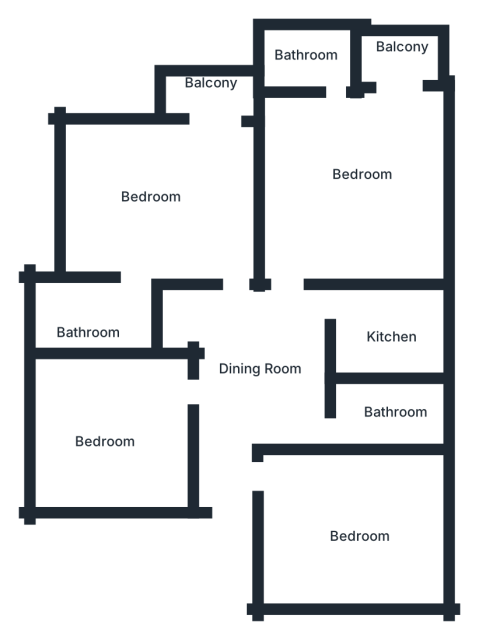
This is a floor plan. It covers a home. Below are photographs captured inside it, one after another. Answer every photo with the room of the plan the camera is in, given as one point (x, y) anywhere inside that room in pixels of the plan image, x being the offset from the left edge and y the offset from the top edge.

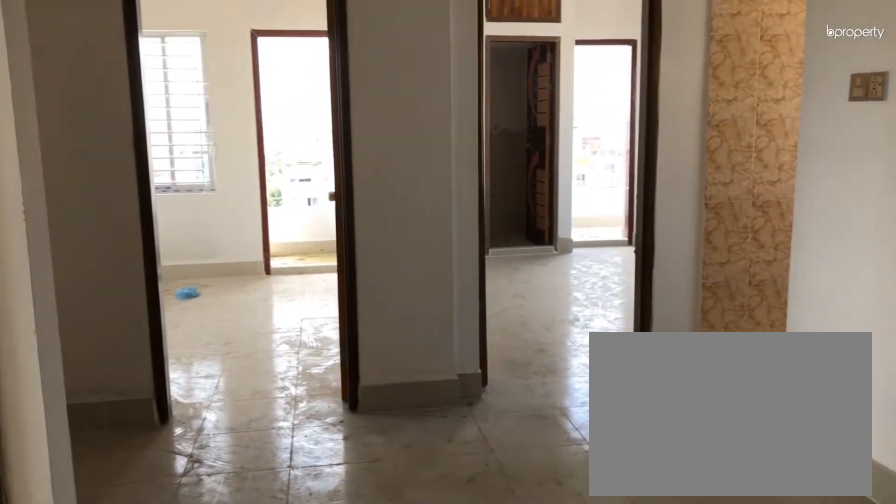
(258, 365)
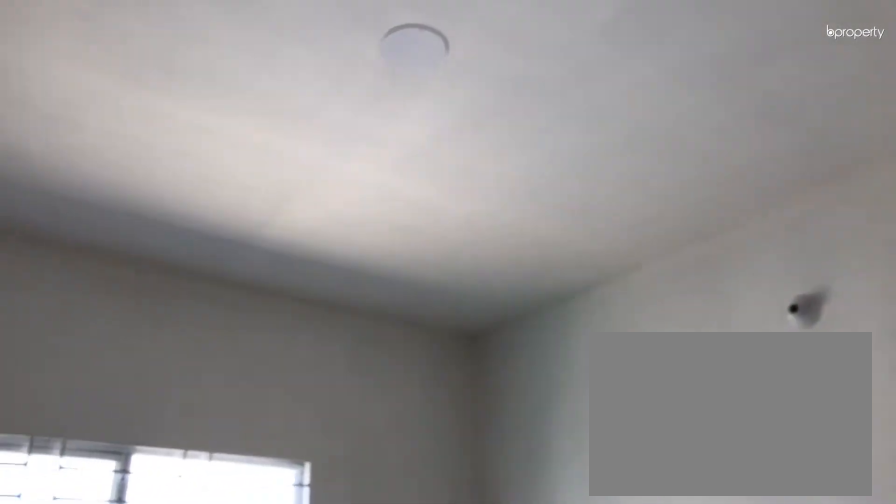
(346, 535)
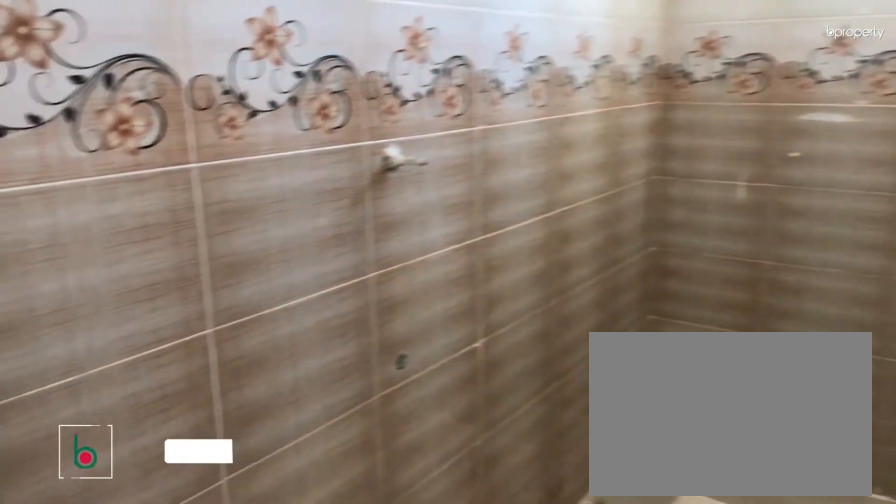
(383, 413)
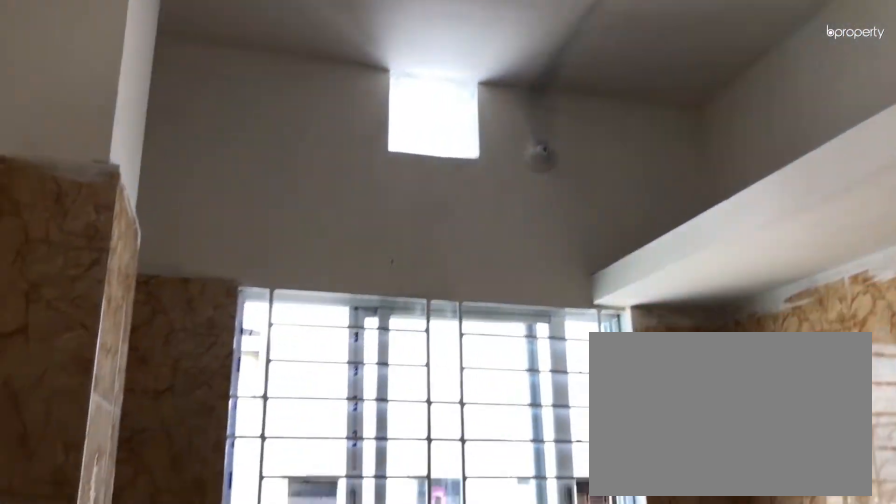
(383, 335)
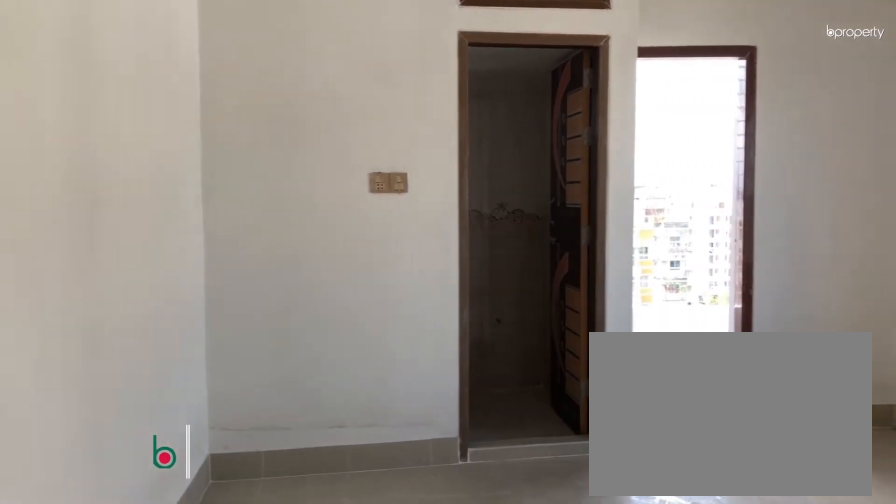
(352, 164)
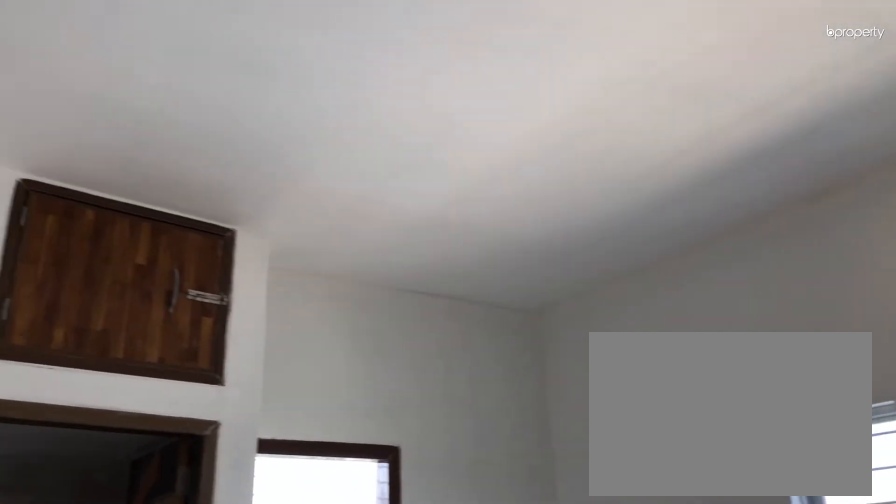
(352, 165)
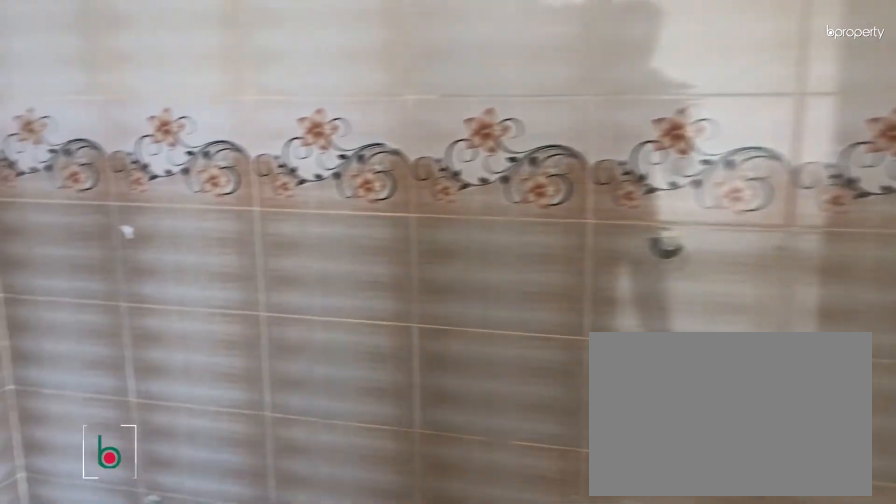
(302, 57)
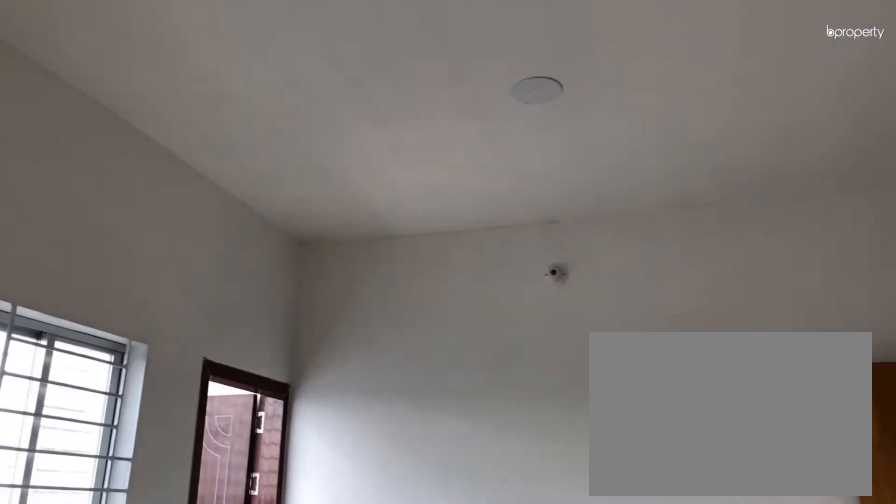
(159, 207)
